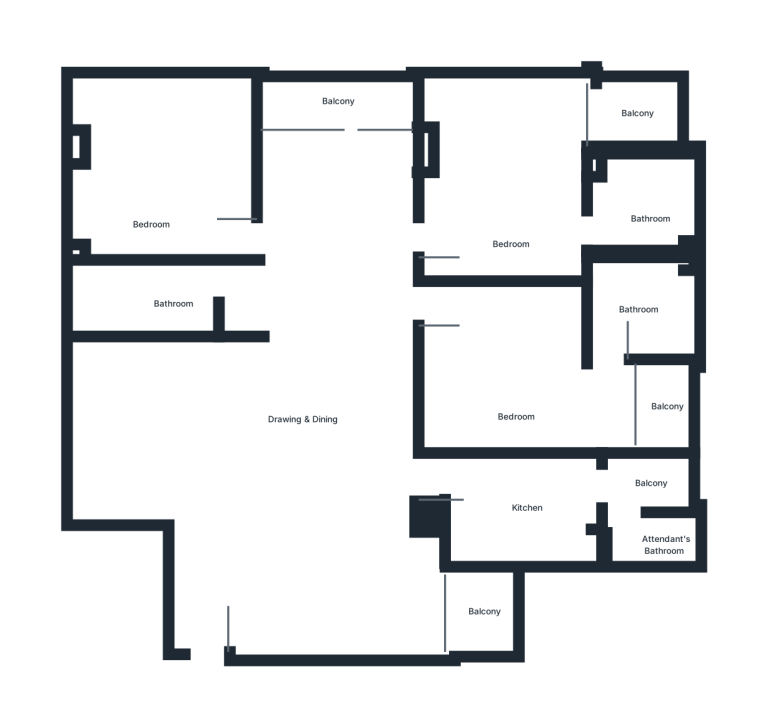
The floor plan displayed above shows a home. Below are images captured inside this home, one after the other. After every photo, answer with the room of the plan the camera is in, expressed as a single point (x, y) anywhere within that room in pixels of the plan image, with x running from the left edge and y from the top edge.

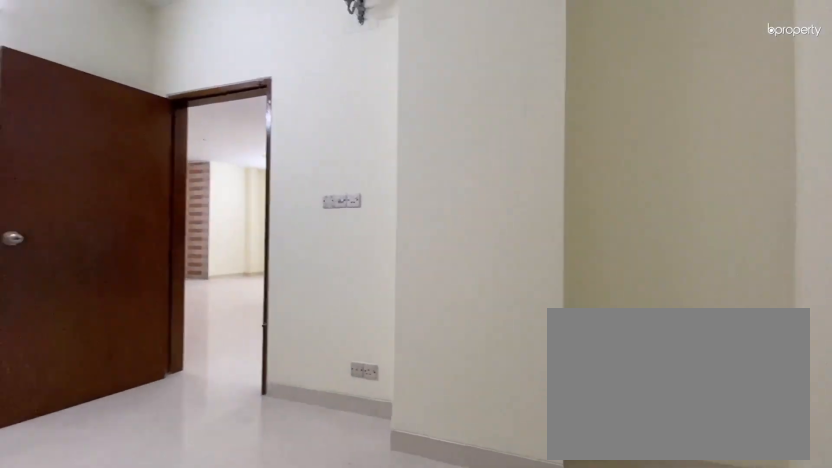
(511, 203)
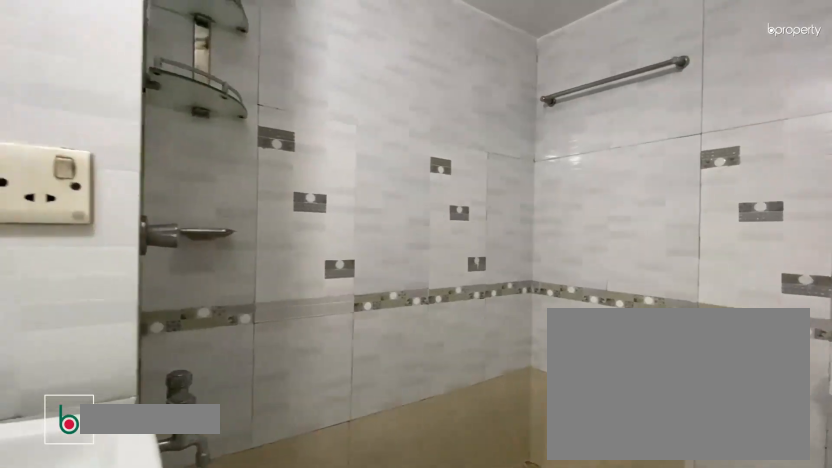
(653, 219)
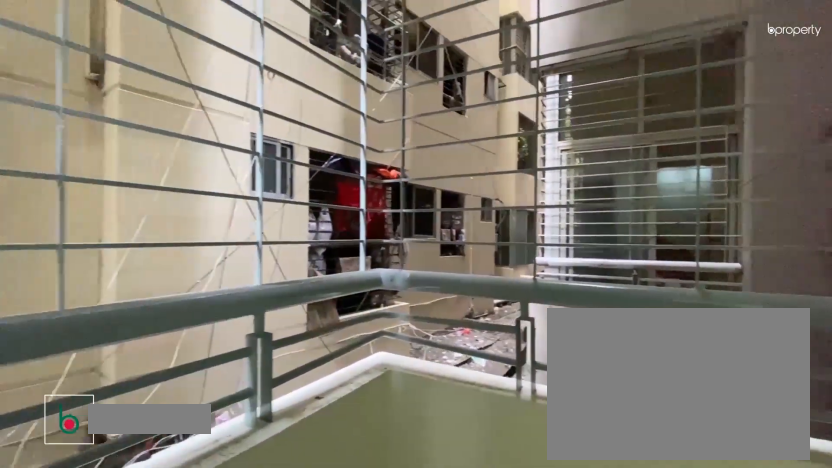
(643, 118)
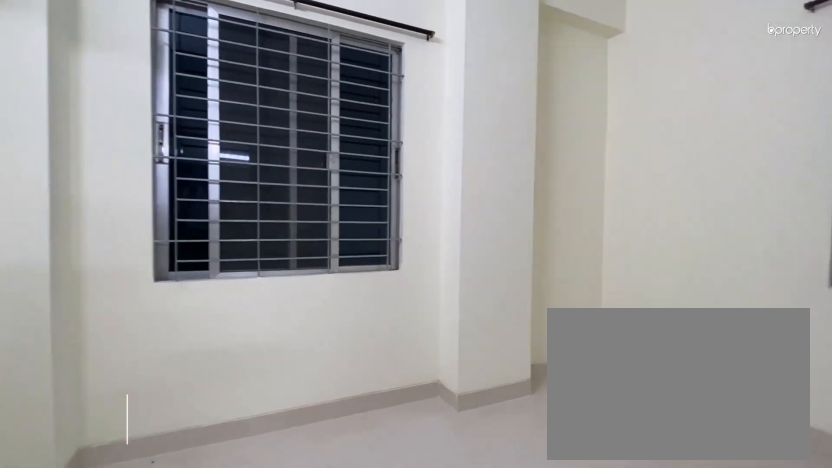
(147, 194)
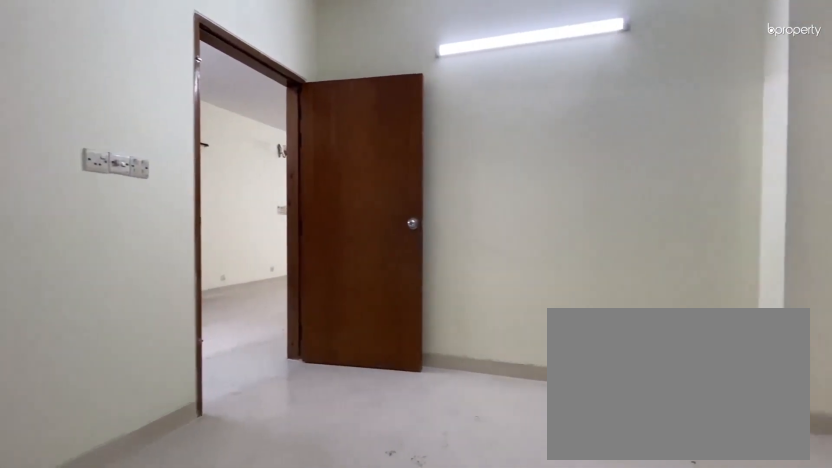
(147, 194)
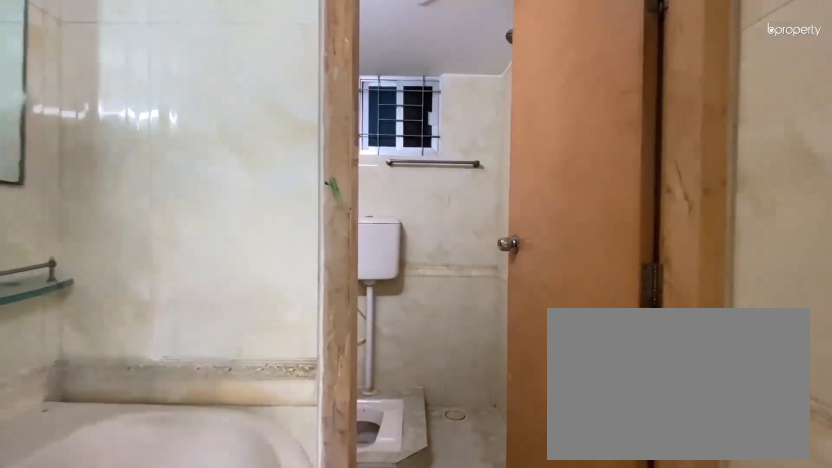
(231, 286)
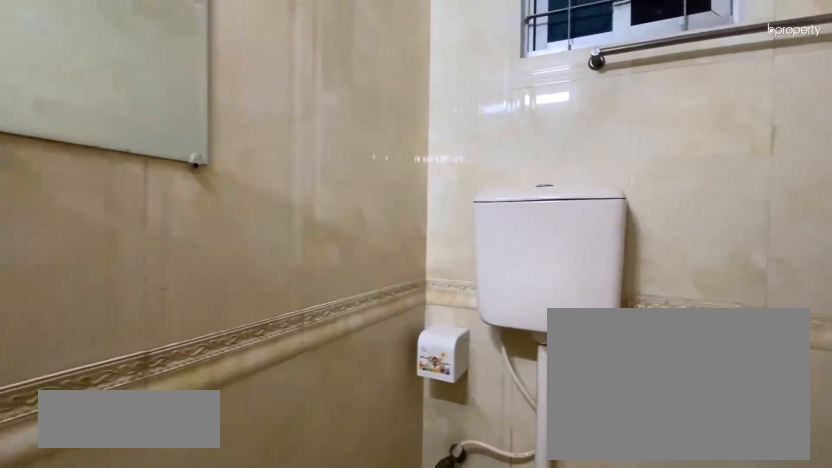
(192, 287)
